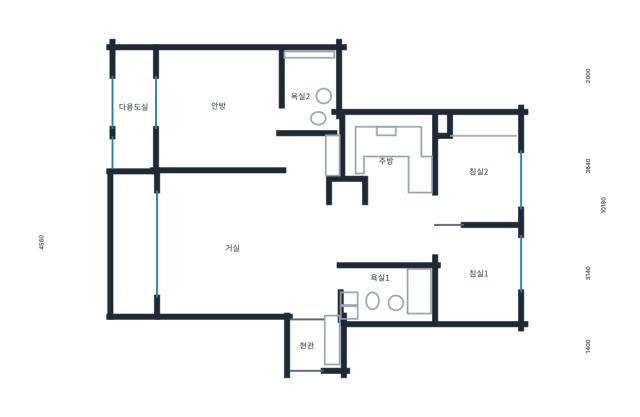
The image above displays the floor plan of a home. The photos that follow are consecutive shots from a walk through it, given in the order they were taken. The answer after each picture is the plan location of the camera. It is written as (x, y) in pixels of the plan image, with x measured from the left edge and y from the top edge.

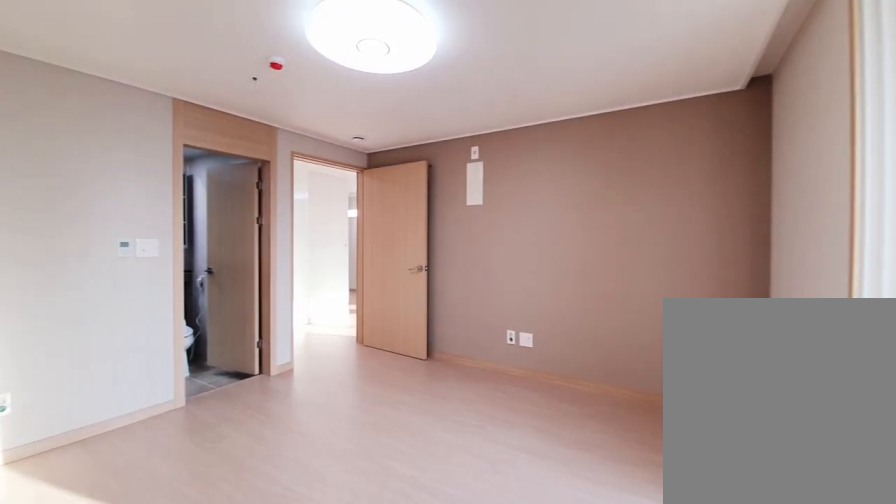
(210, 134)
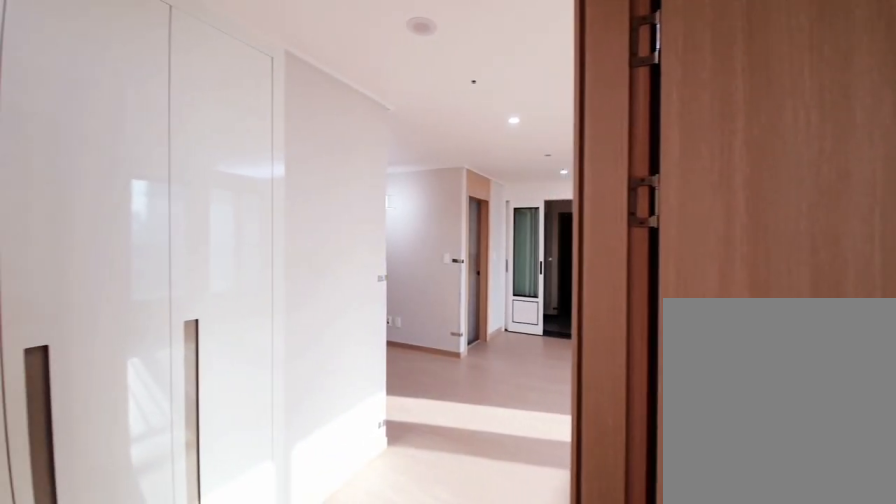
(302, 165)
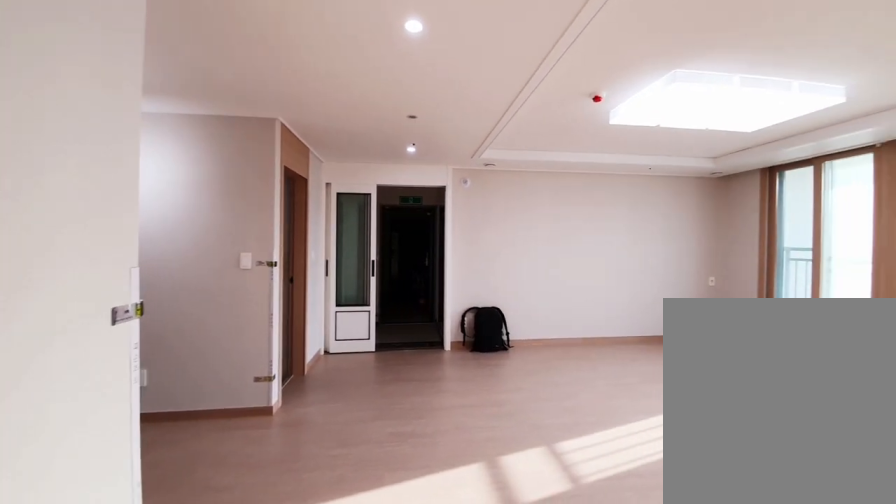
(303, 165)
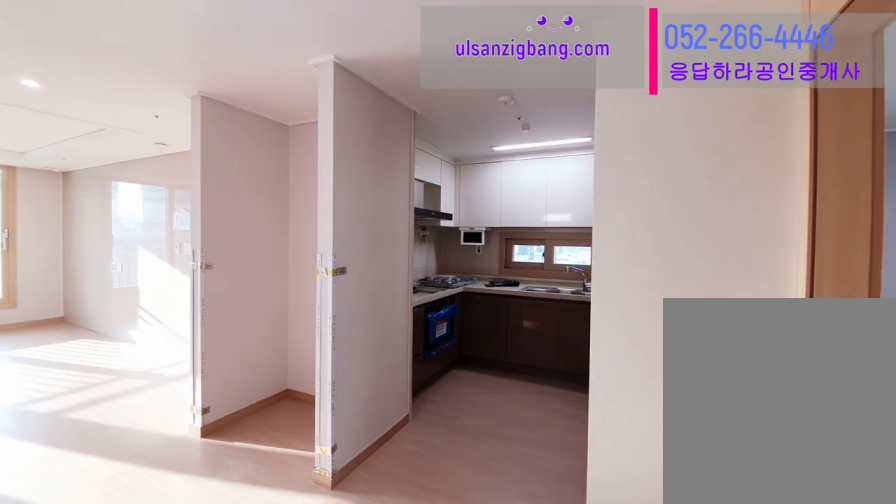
(407, 221)
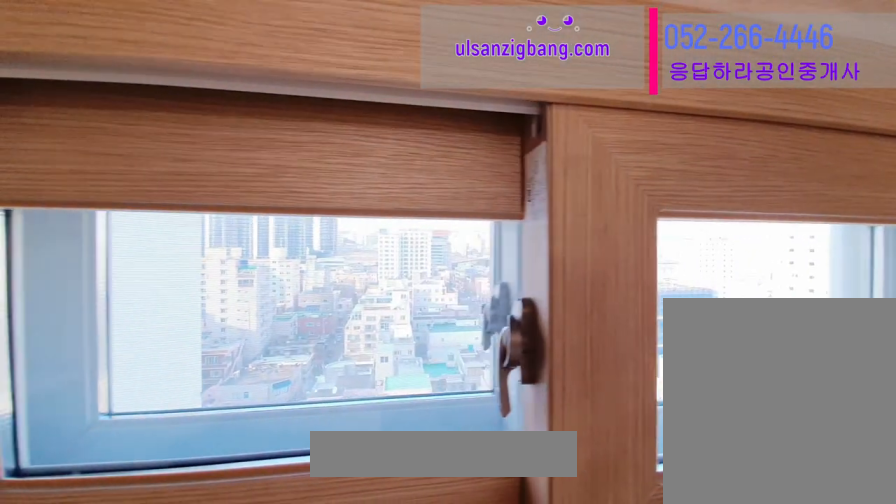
(390, 168)
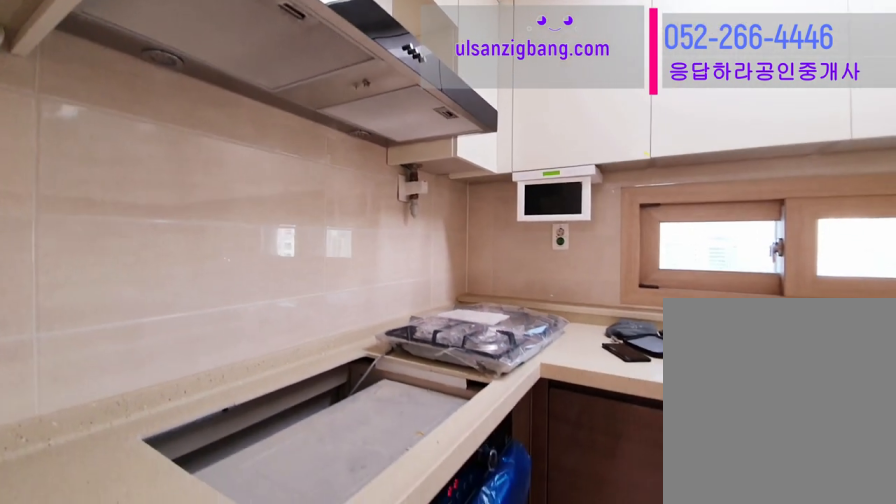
(390, 168)
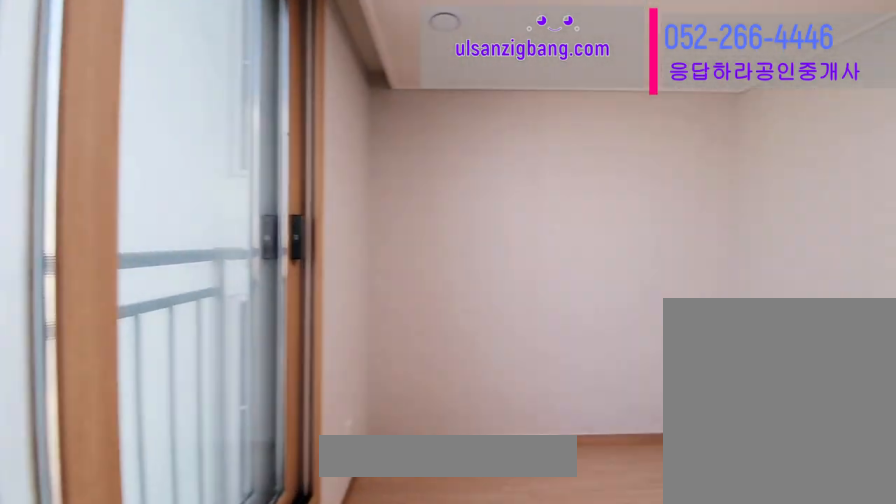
(484, 271)
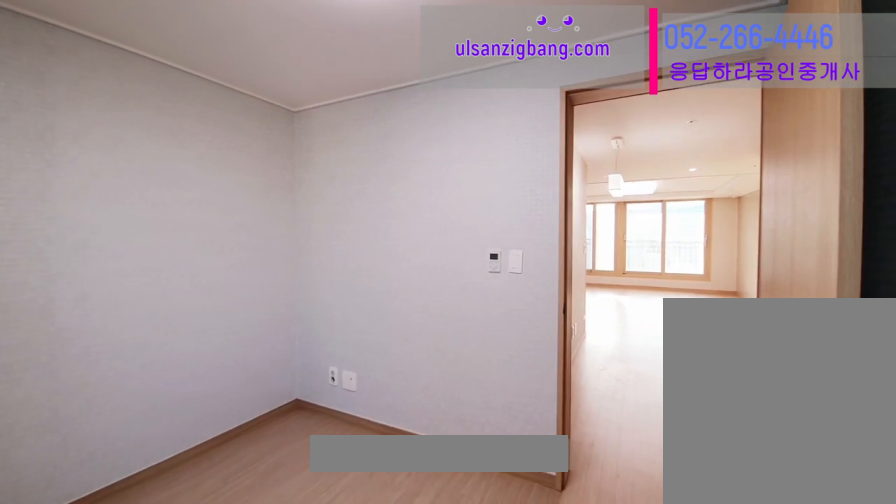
(483, 271)
